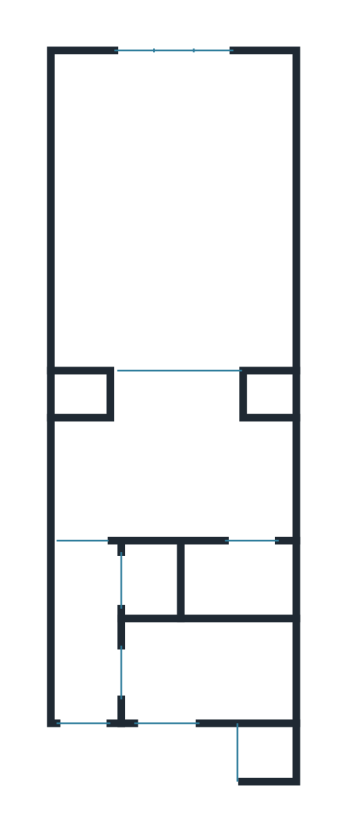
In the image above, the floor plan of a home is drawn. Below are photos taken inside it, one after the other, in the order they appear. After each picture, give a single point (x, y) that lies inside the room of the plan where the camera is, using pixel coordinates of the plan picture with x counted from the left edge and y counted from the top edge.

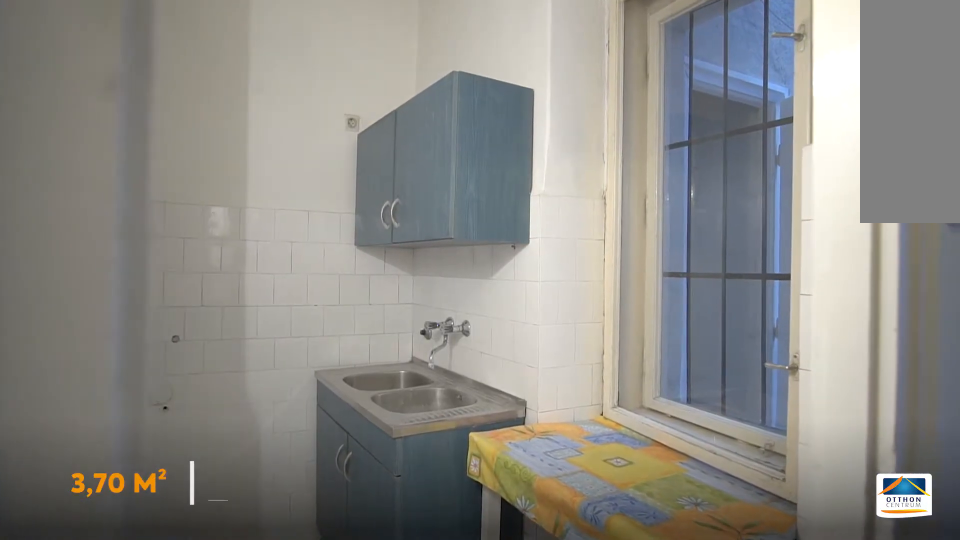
(204, 670)
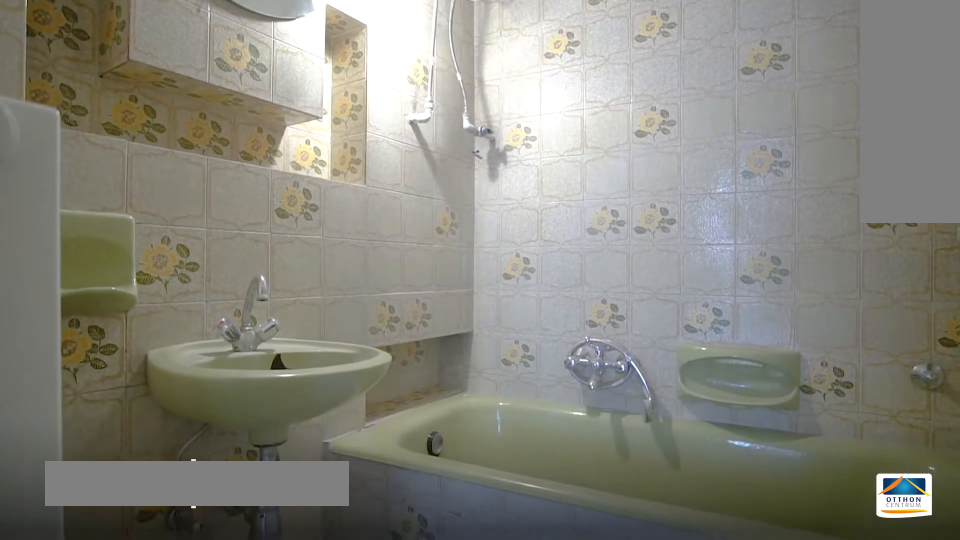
(238, 575)
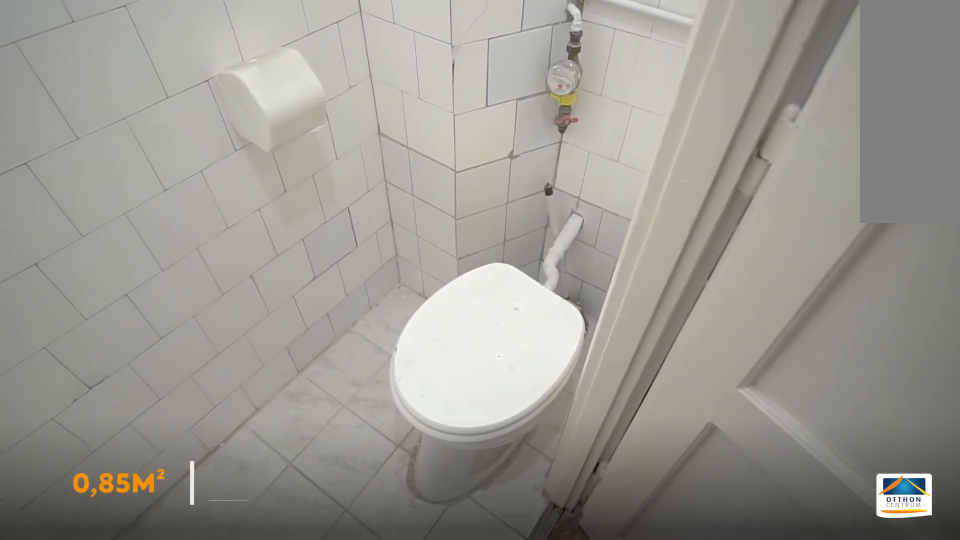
(152, 579)
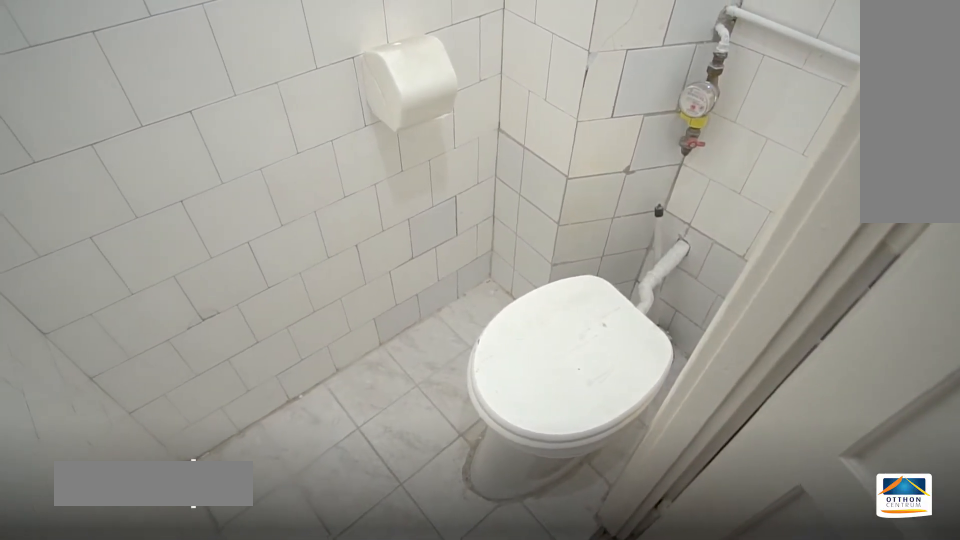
(152, 578)
